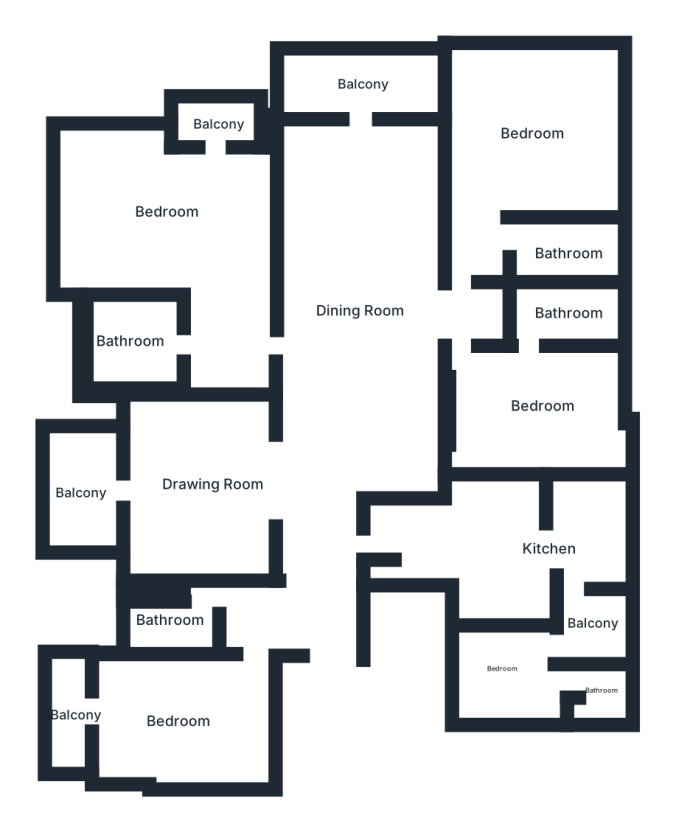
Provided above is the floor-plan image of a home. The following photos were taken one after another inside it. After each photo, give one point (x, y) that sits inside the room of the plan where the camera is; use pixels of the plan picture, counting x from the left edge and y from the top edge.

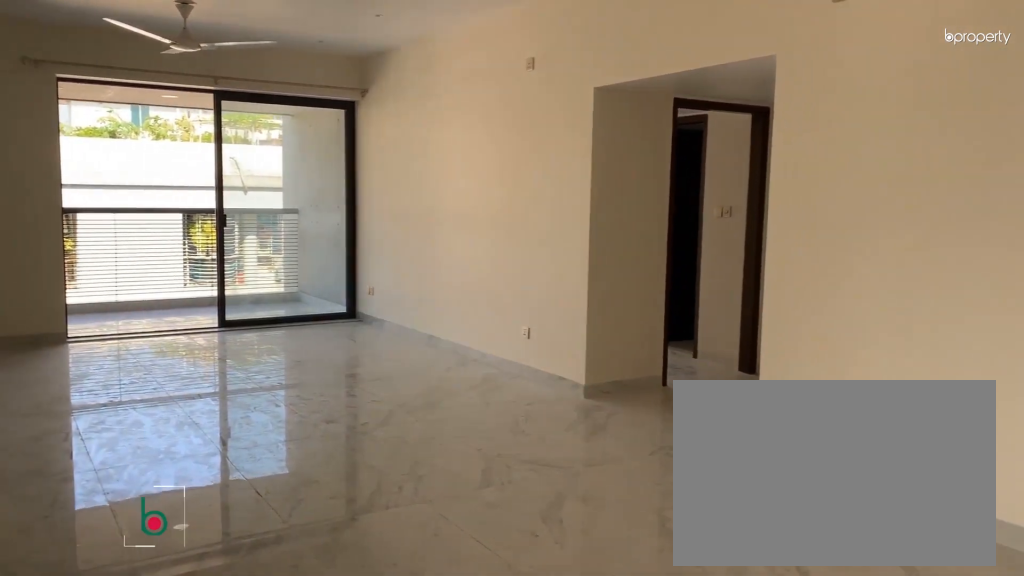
(353, 303)
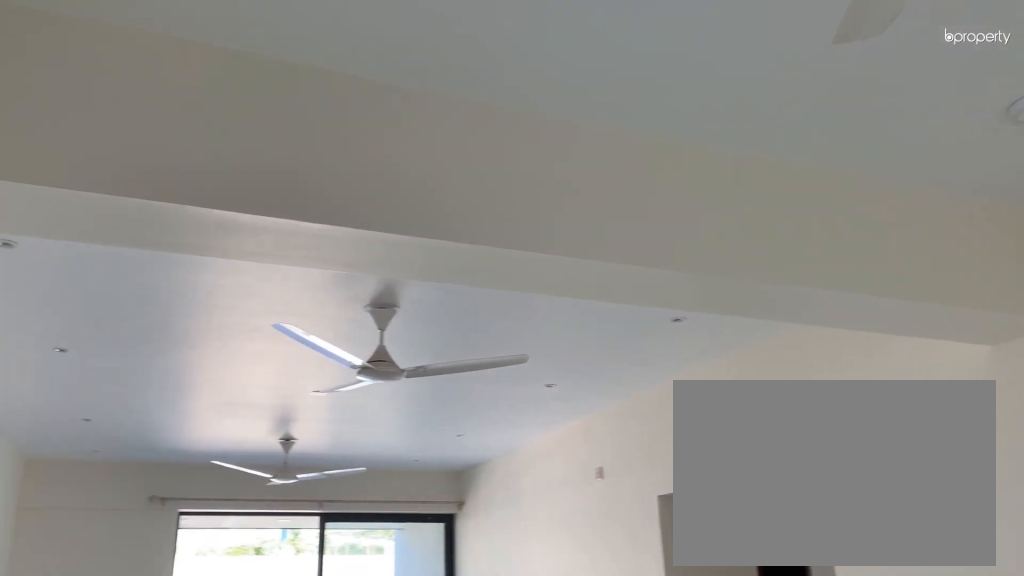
(353, 303)
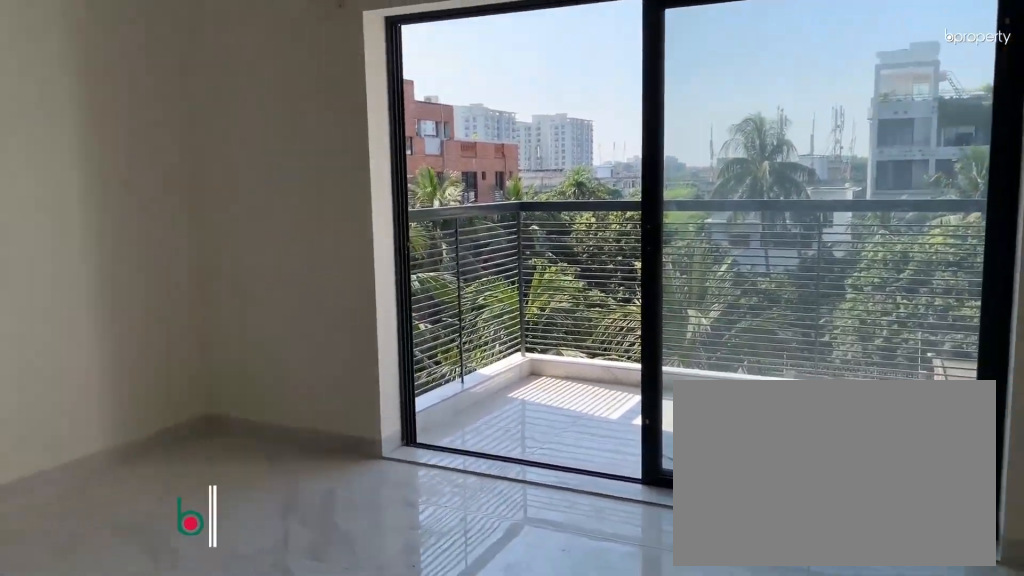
(216, 486)
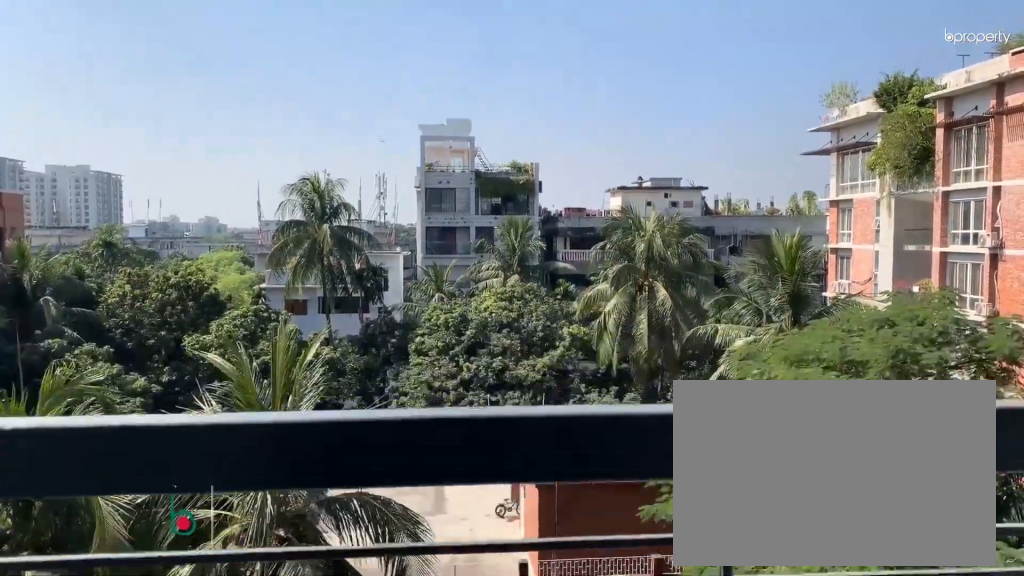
(84, 497)
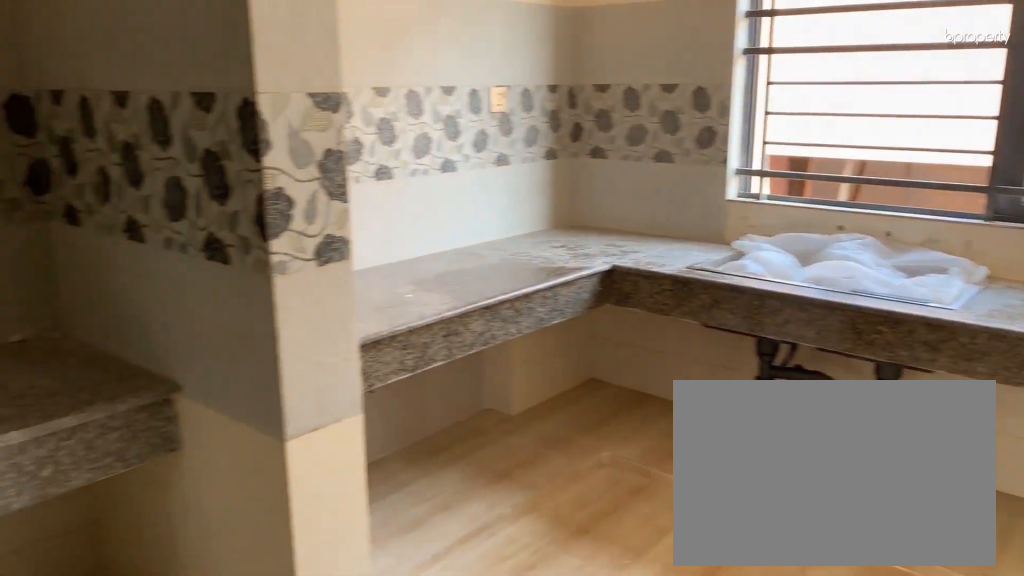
(549, 555)
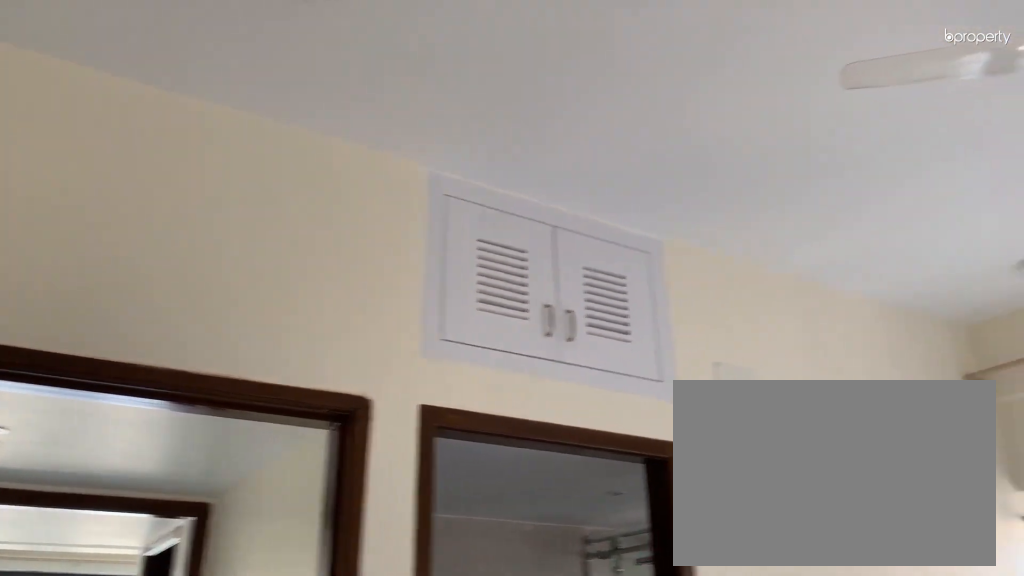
(543, 411)
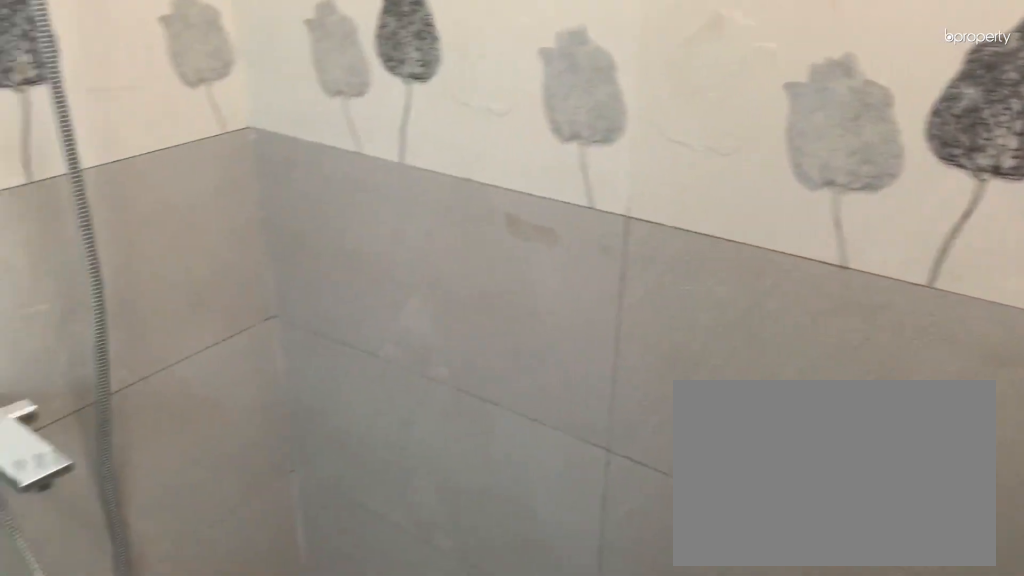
(565, 314)
